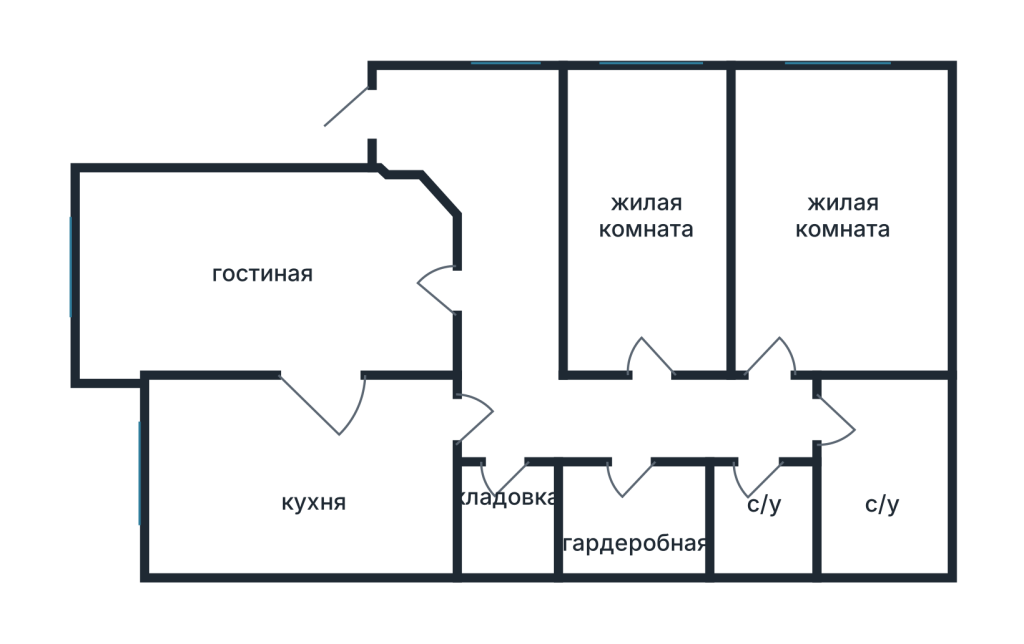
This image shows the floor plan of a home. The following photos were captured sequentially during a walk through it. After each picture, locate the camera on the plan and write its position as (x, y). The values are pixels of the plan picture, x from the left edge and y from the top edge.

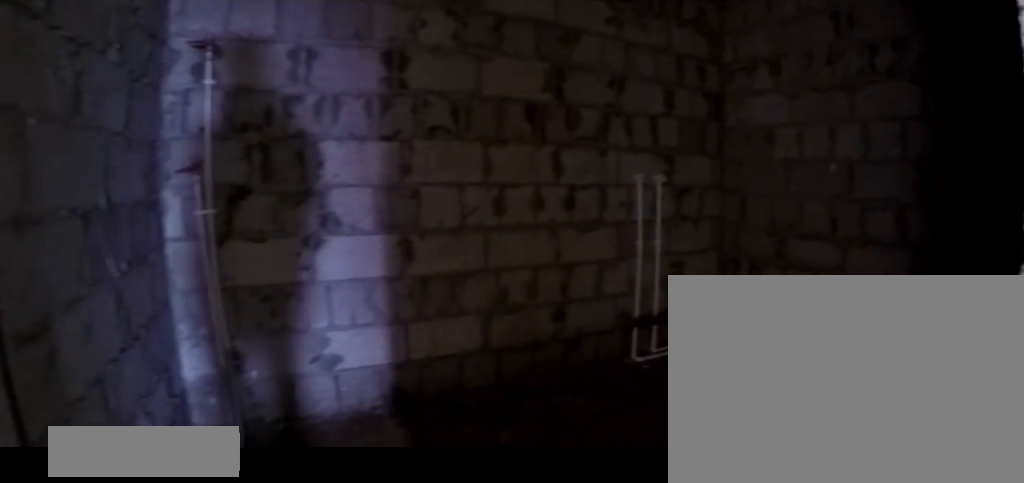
(881, 503)
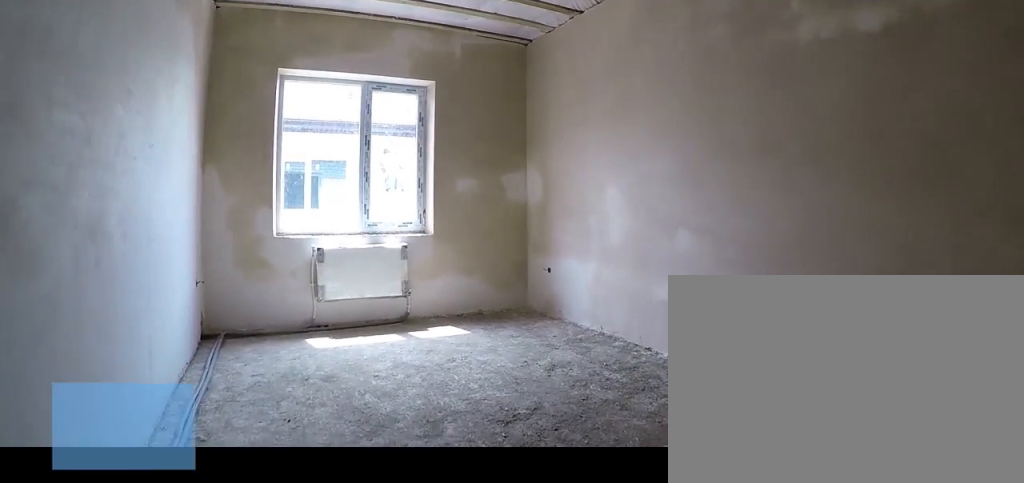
(785, 342)
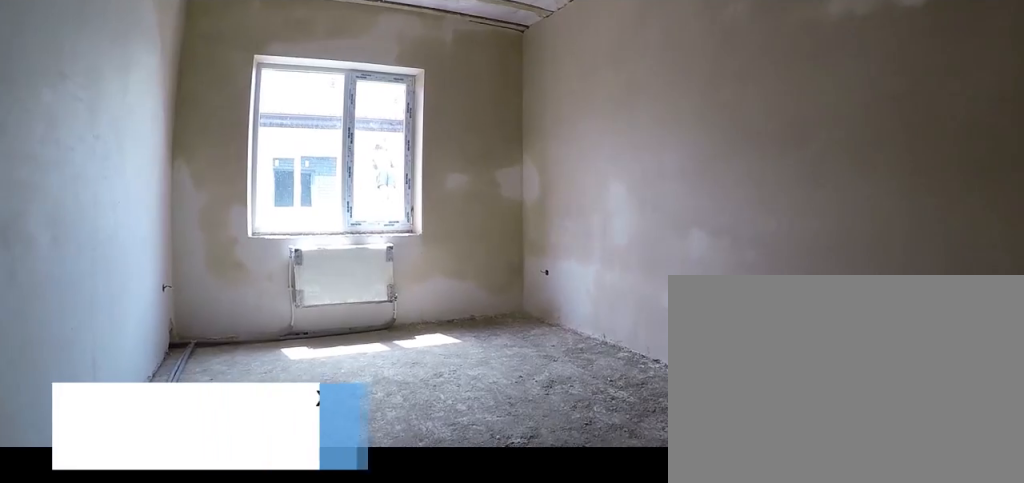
(794, 323)
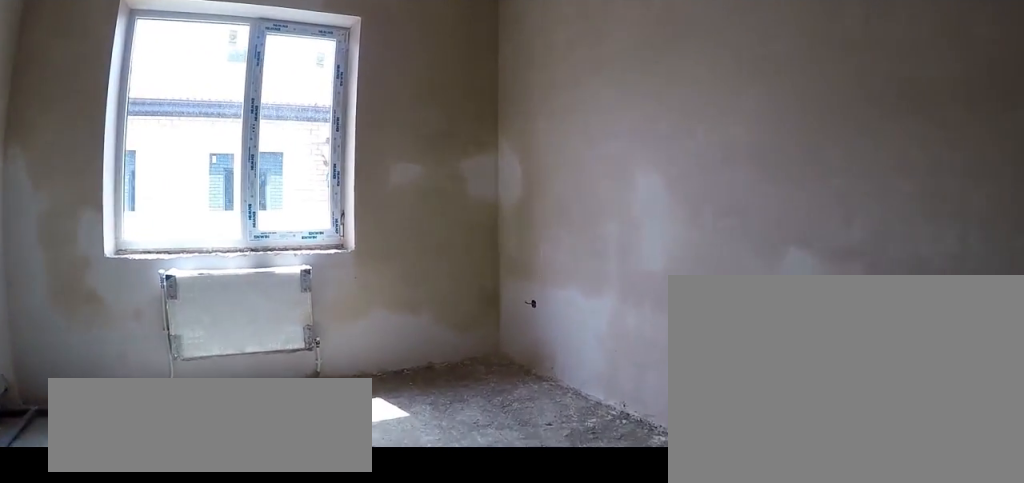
(835, 216)
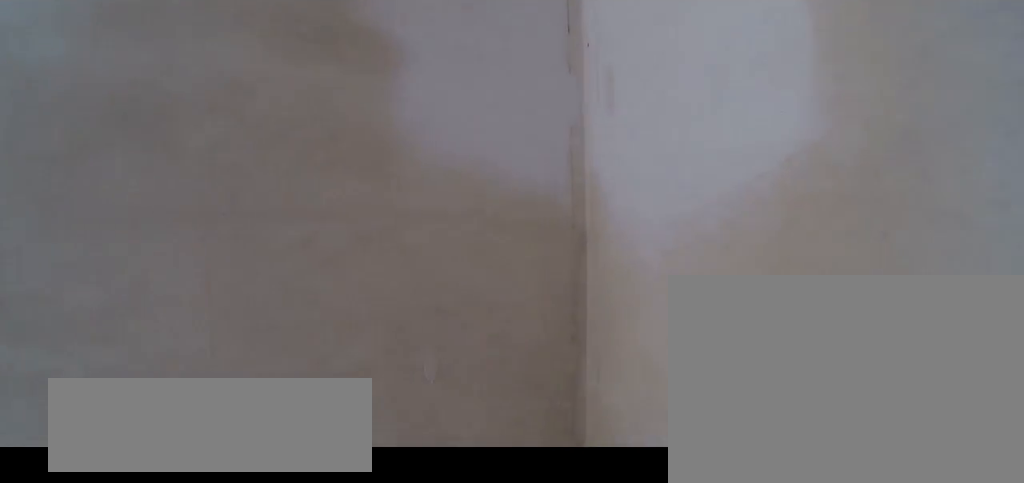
(915, 111)
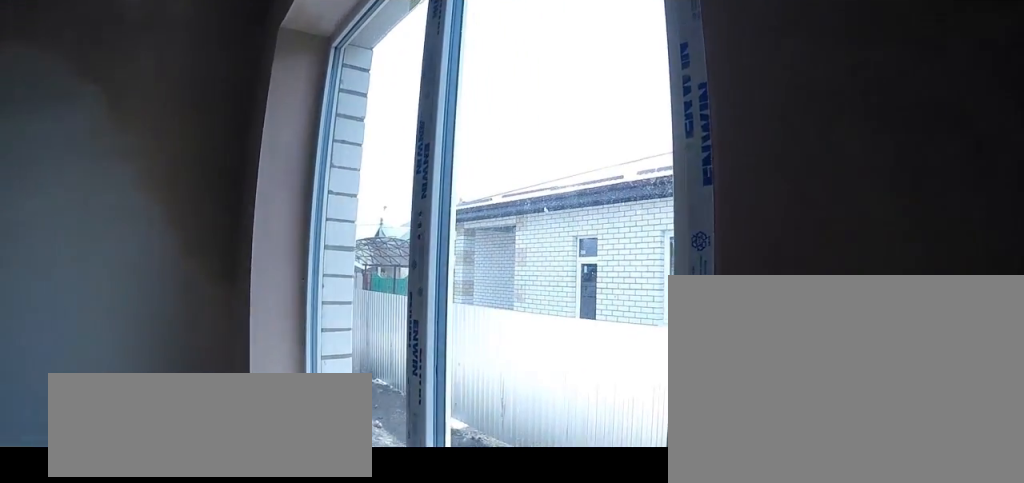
(917, 108)
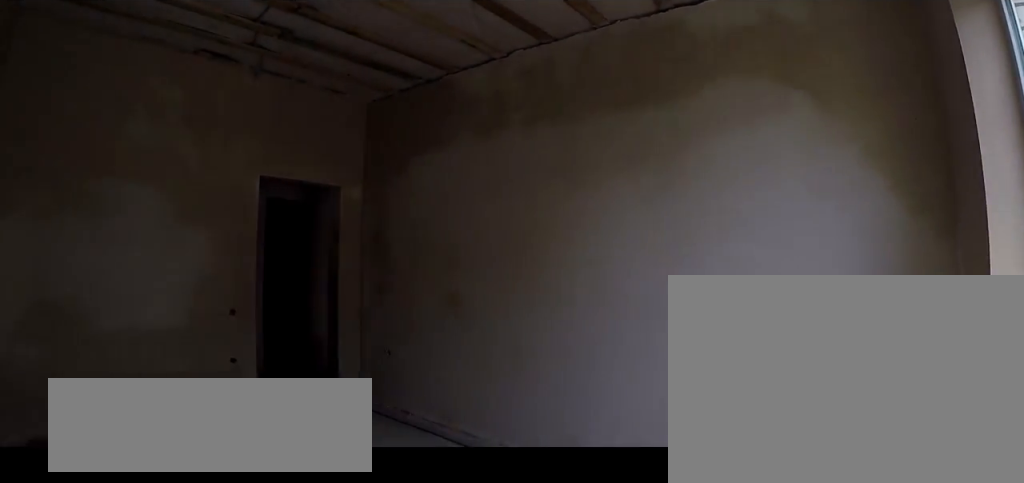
(919, 105)
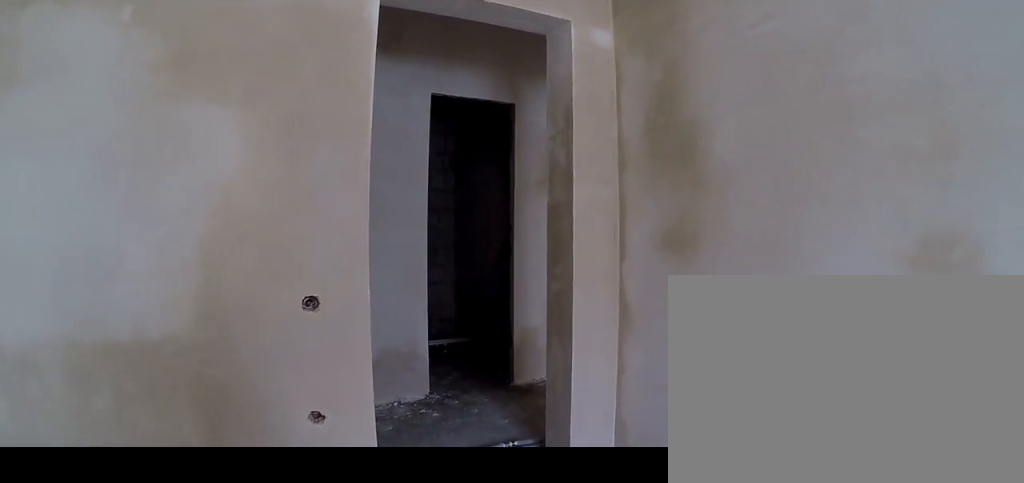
(817, 284)
